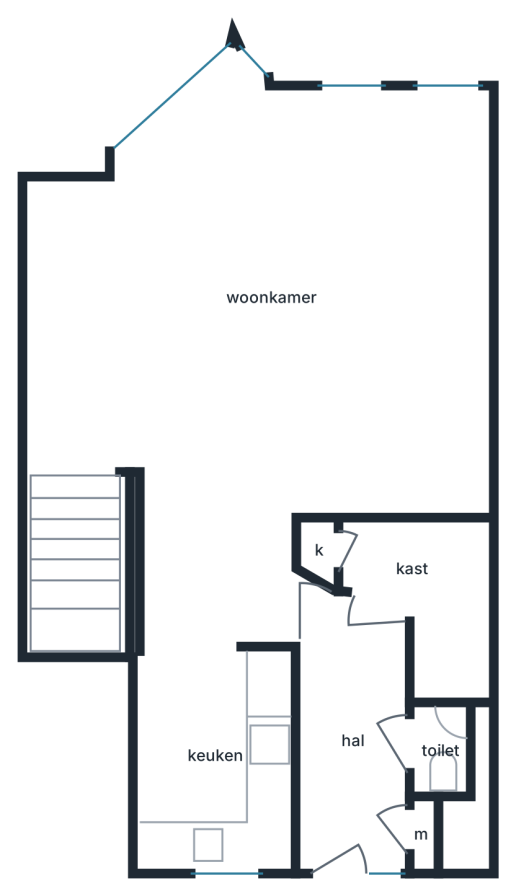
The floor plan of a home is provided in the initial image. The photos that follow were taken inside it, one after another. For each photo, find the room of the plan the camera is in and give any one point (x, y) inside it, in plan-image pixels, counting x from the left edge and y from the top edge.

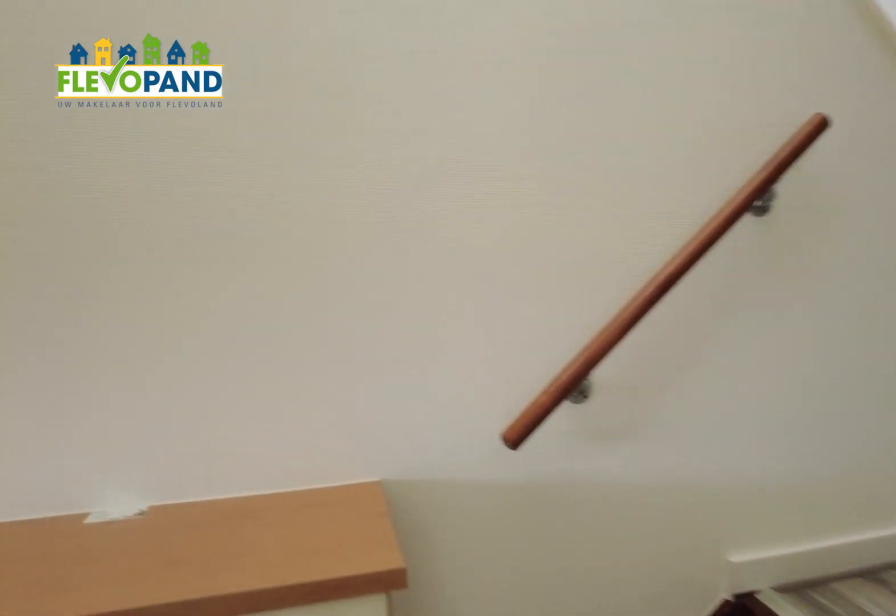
(270, 433)
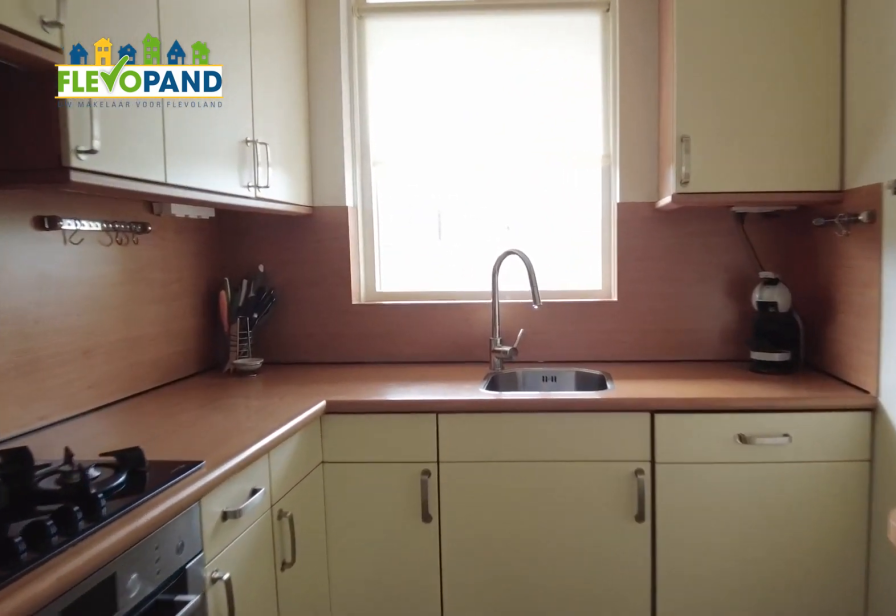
(216, 757)
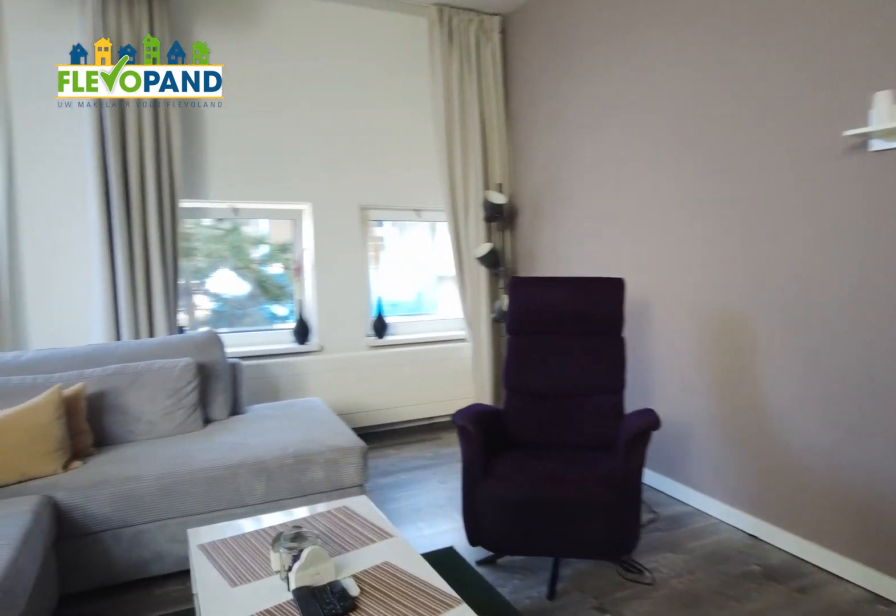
(270, 431)
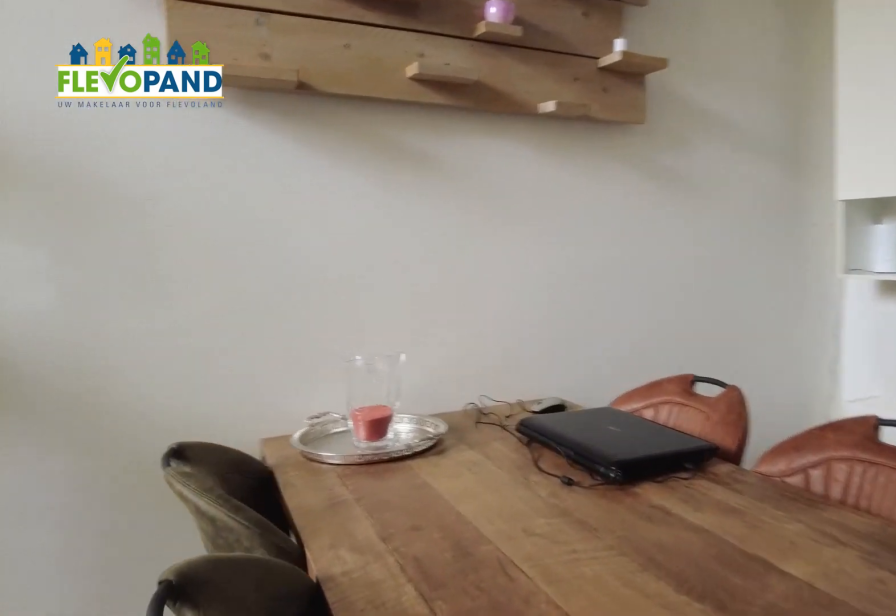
(270, 431)
